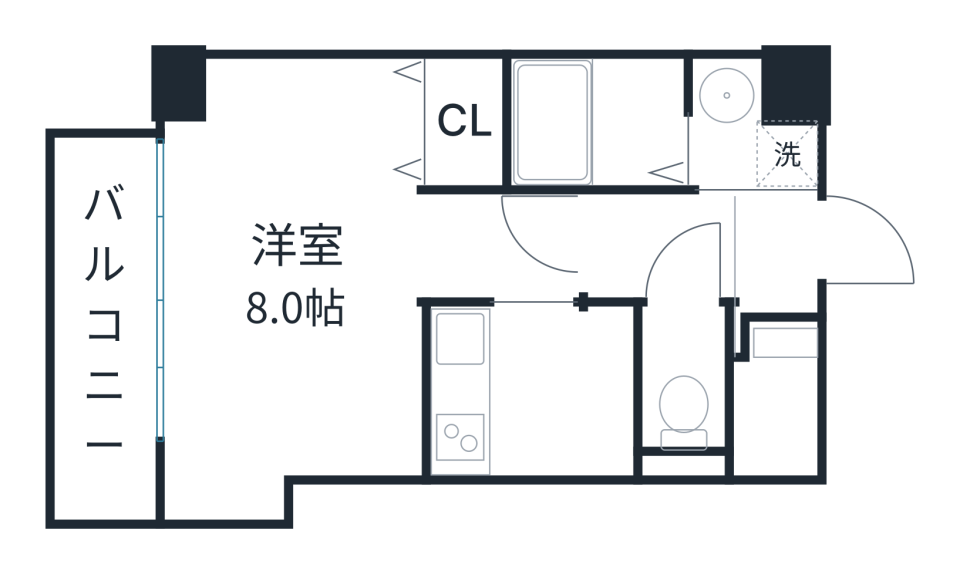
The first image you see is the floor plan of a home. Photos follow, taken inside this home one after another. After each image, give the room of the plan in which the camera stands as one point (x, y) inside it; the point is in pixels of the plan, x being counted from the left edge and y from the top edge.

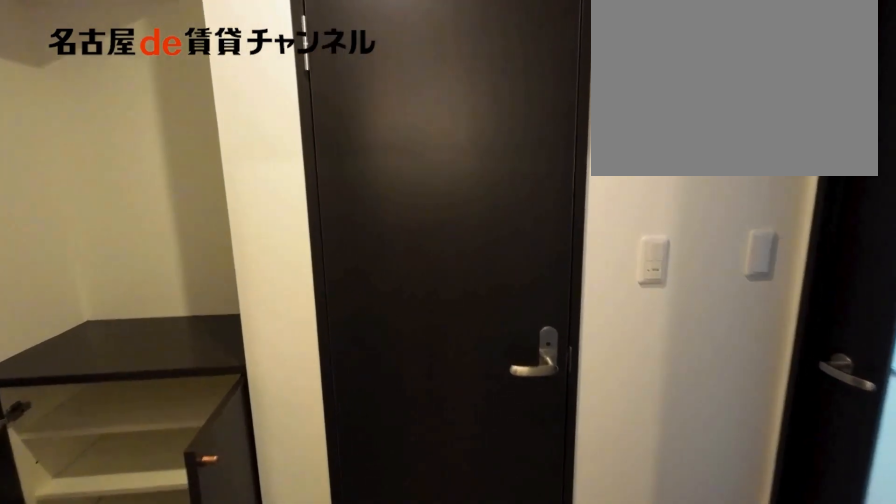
(661, 247)
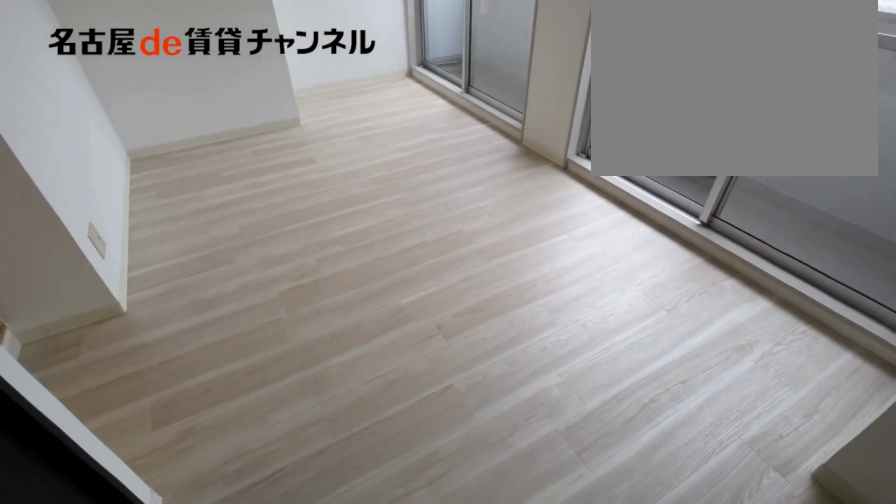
(318, 276)
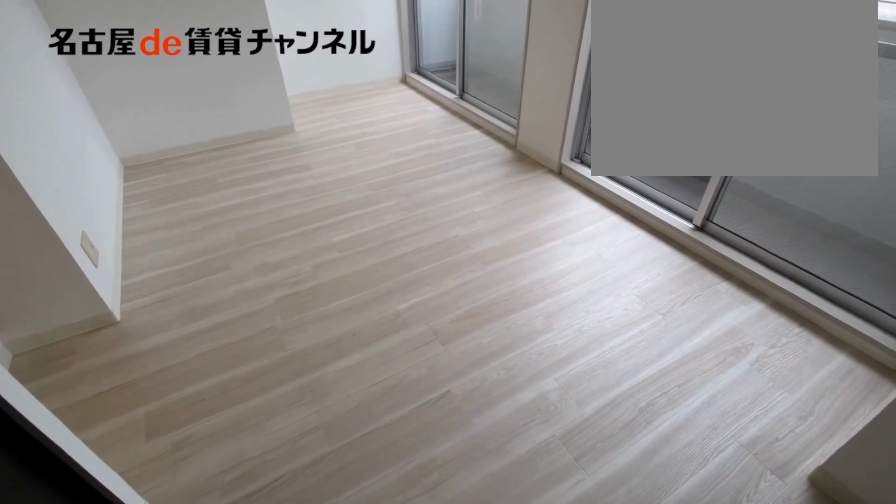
(318, 276)
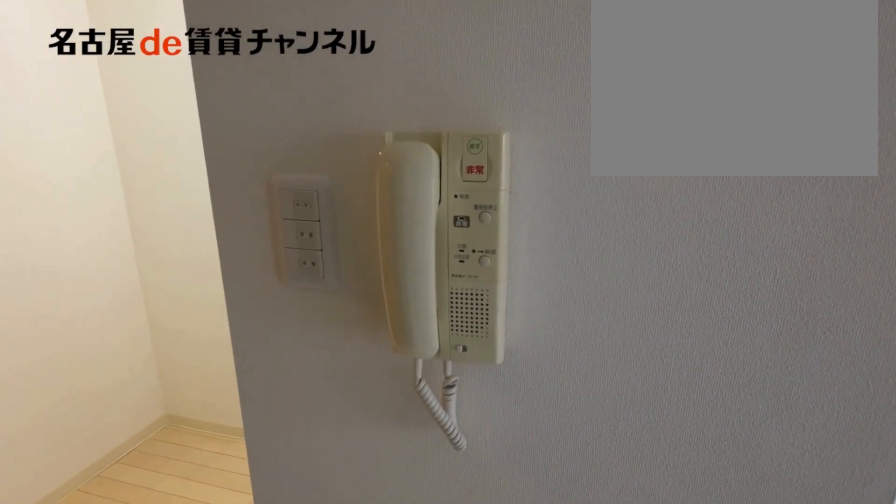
(499, 247)
